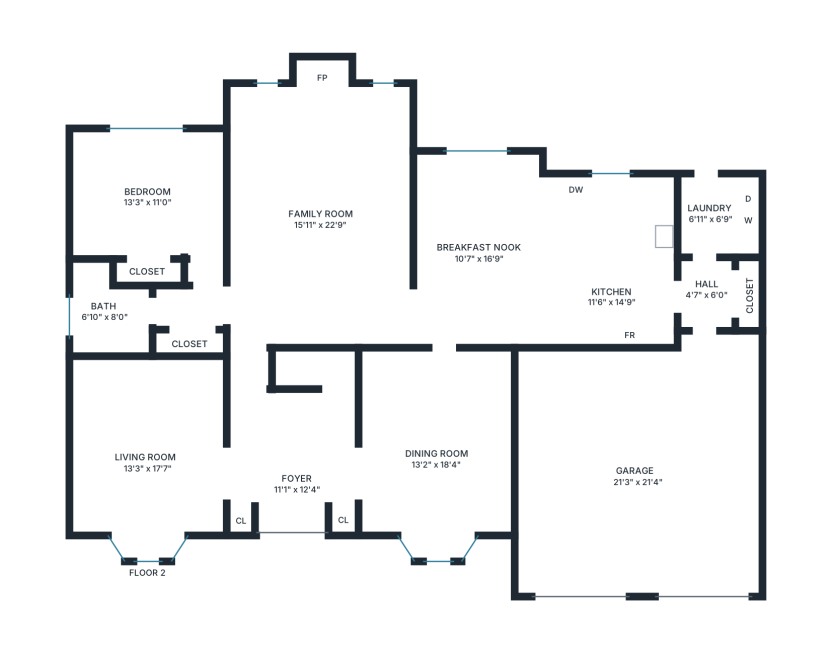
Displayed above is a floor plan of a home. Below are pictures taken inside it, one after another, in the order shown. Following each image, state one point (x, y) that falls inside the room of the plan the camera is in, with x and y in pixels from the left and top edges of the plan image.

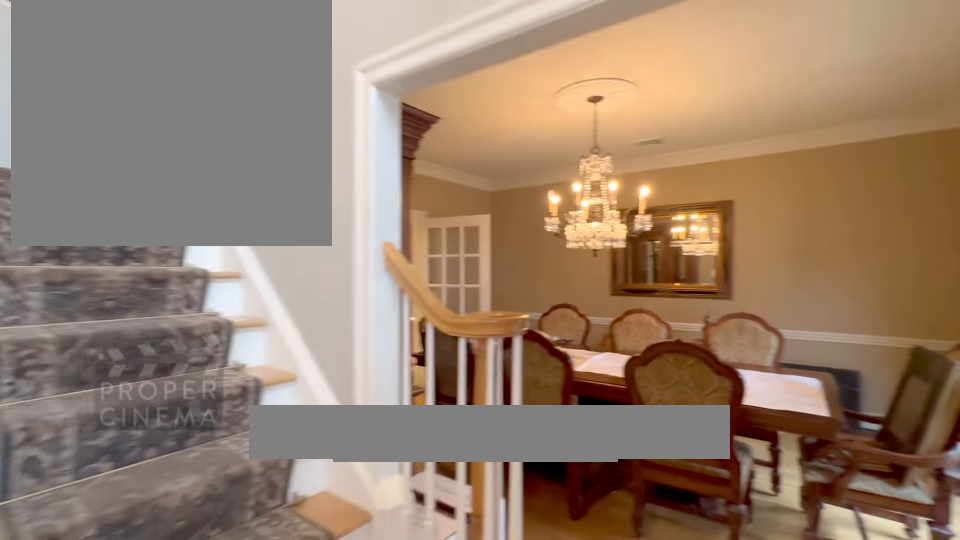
(287, 448)
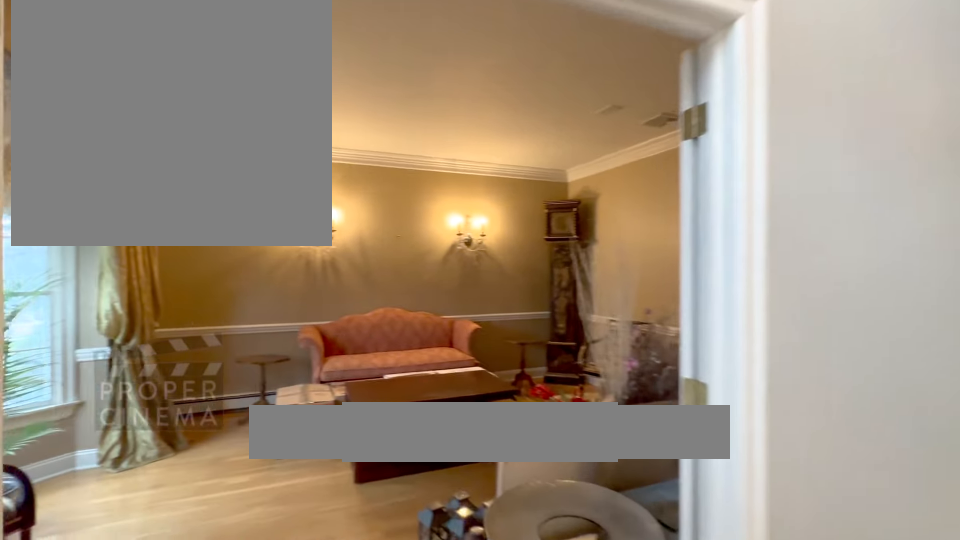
(287, 448)
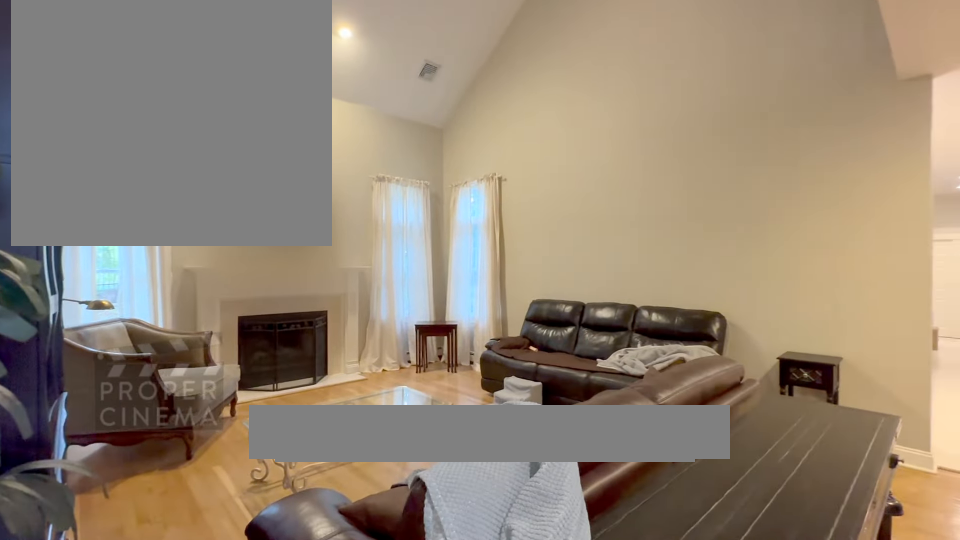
(320, 214)
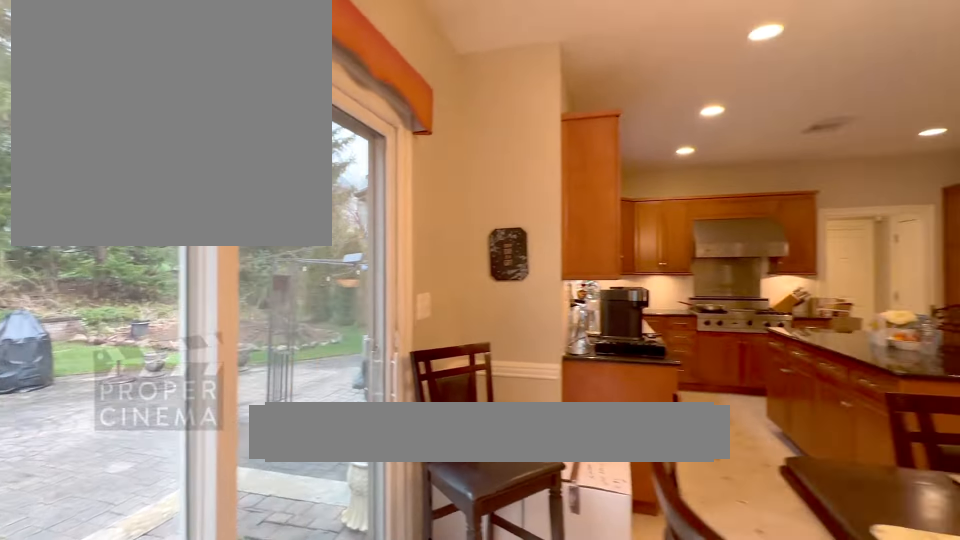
(478, 250)
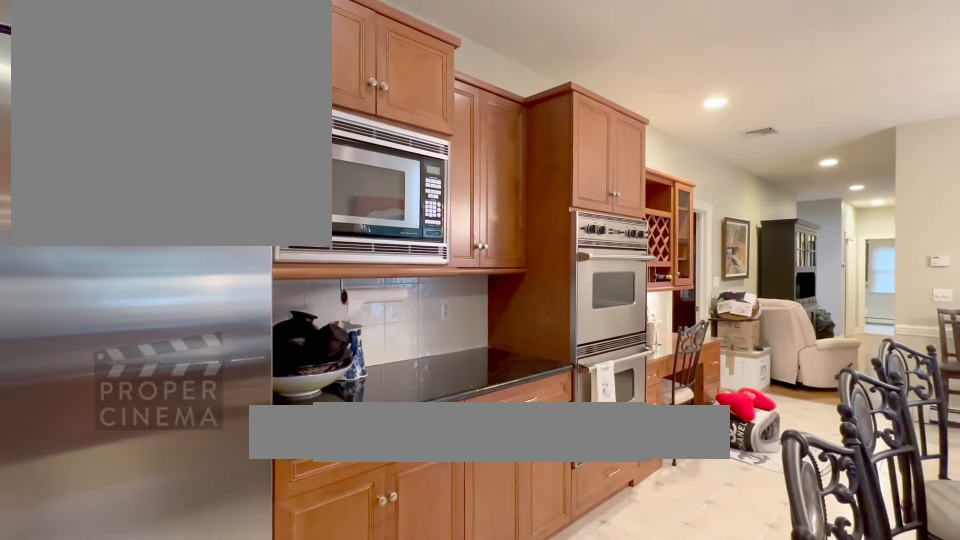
(610, 259)
